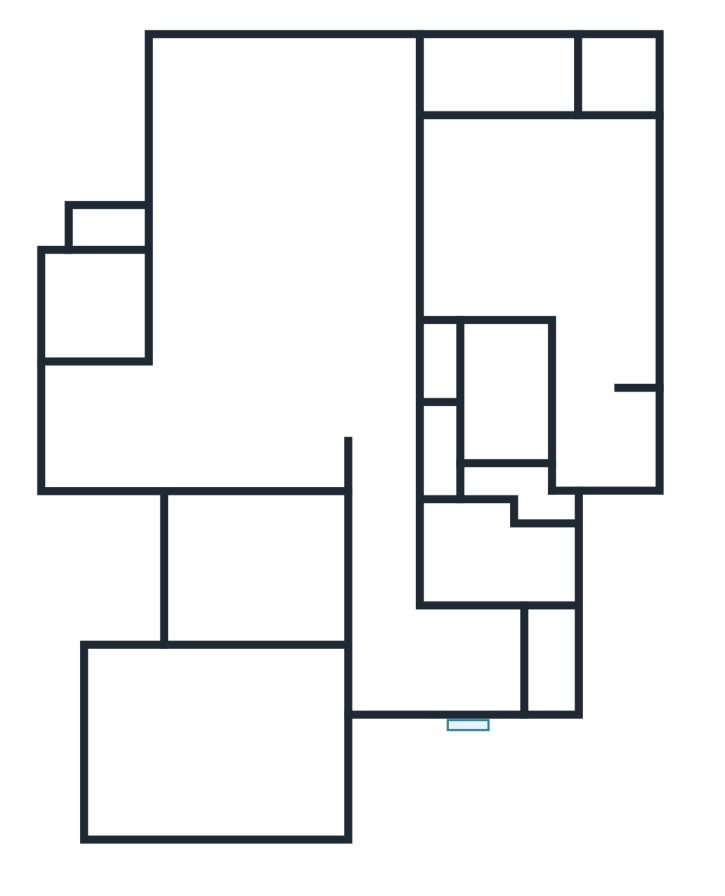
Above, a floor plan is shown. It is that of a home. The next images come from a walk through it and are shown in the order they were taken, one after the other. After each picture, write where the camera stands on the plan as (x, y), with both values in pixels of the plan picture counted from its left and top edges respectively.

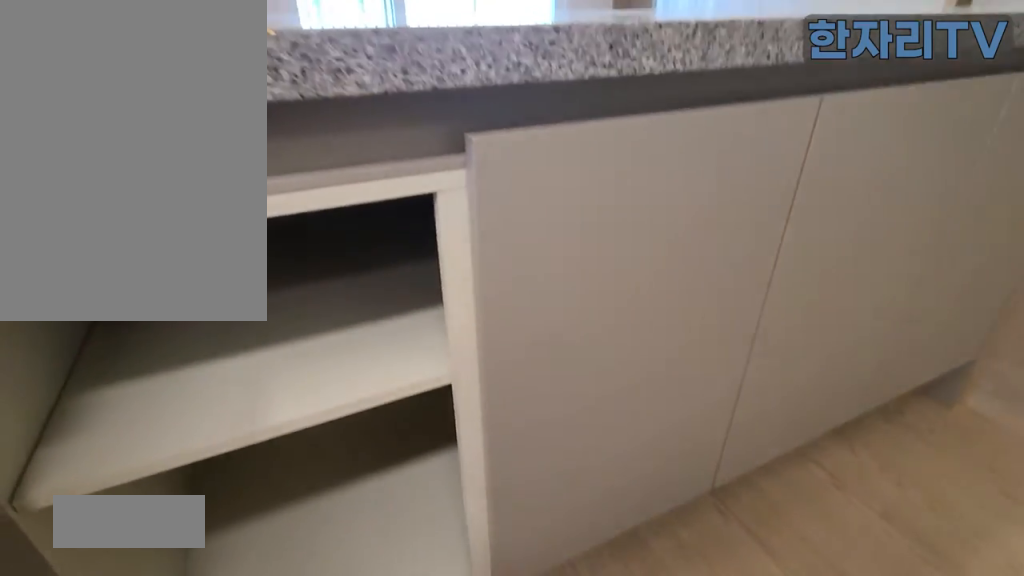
(215, 376)
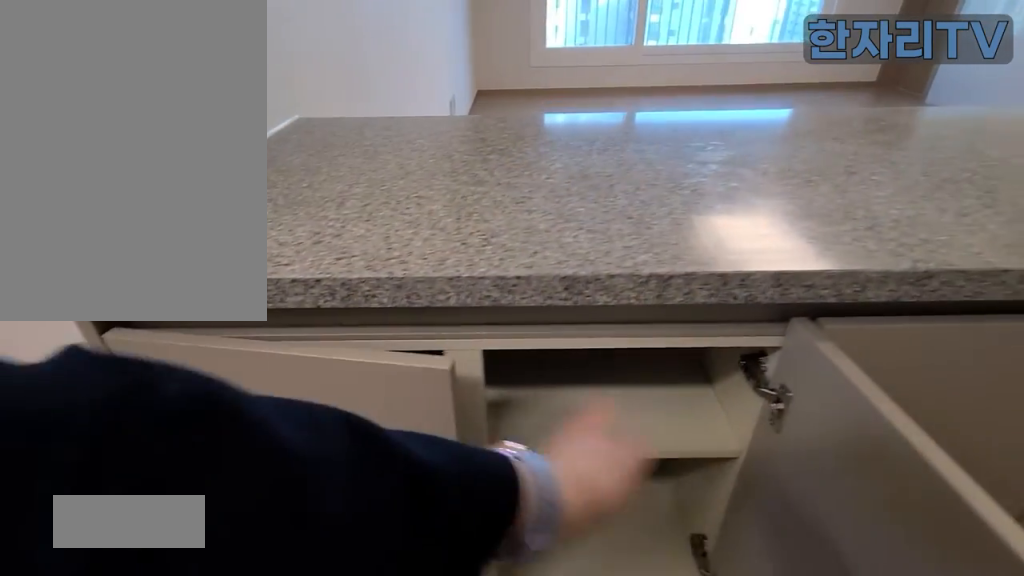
(215, 376)
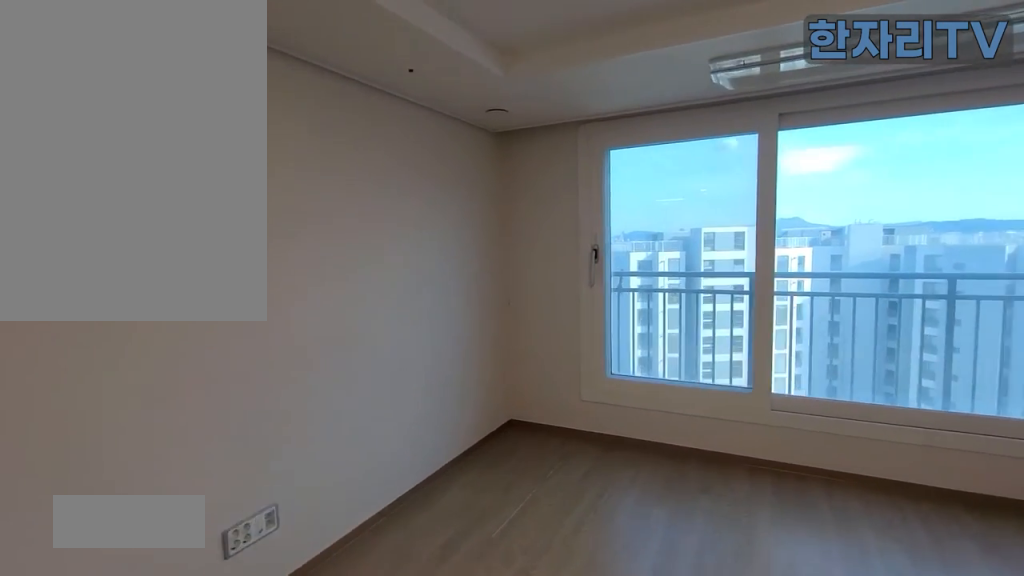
(281, 167)
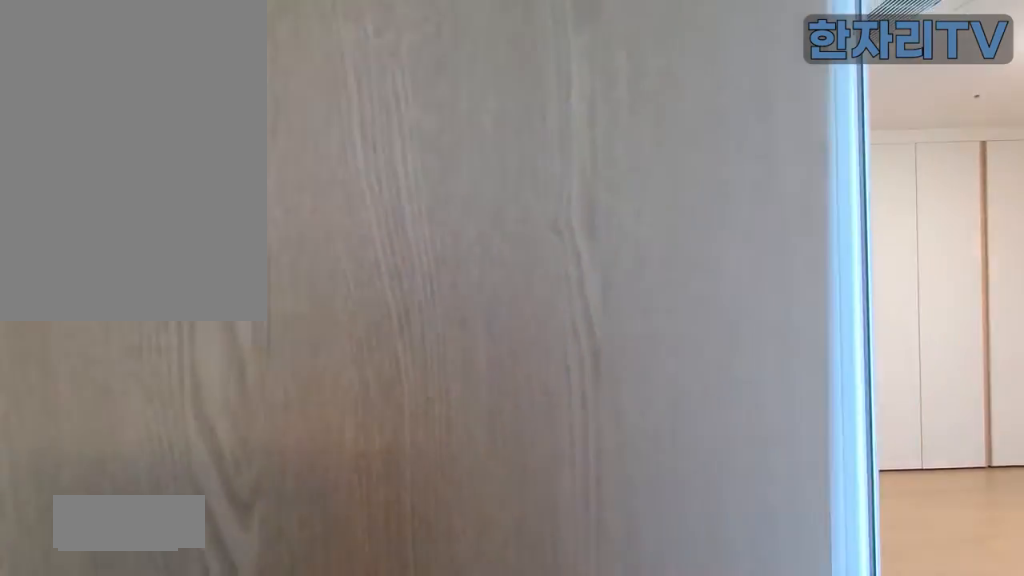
(503, 73)
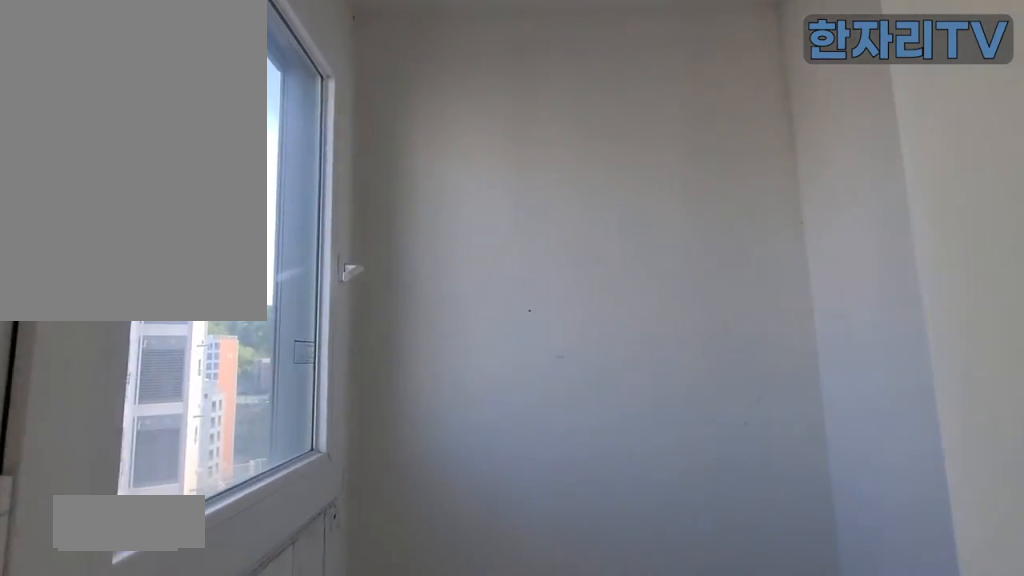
(503, 71)
